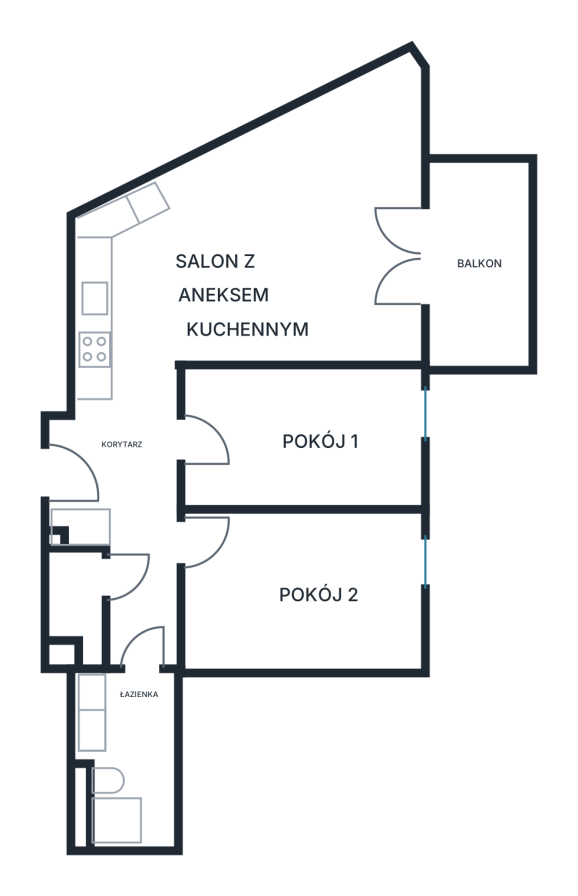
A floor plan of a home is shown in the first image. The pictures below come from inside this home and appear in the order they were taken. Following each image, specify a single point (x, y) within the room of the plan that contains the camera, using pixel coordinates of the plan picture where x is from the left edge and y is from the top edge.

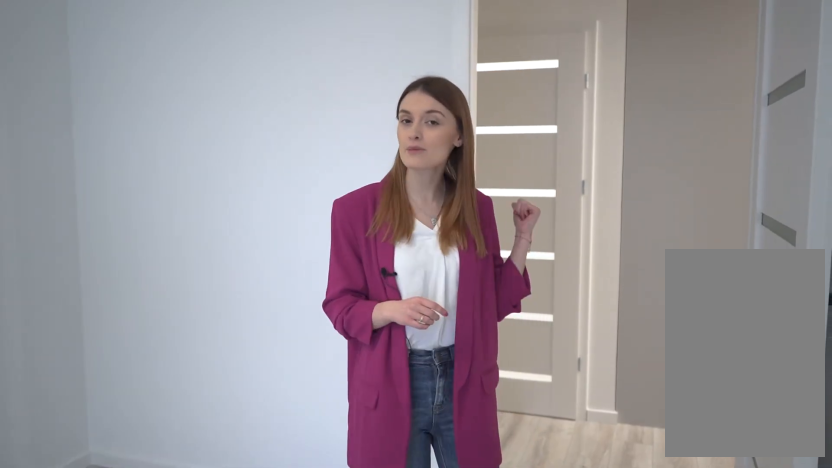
(306, 590)
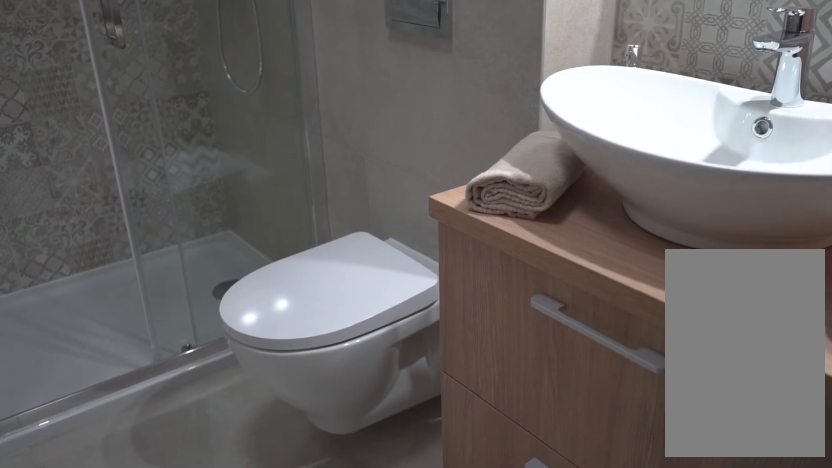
(138, 746)
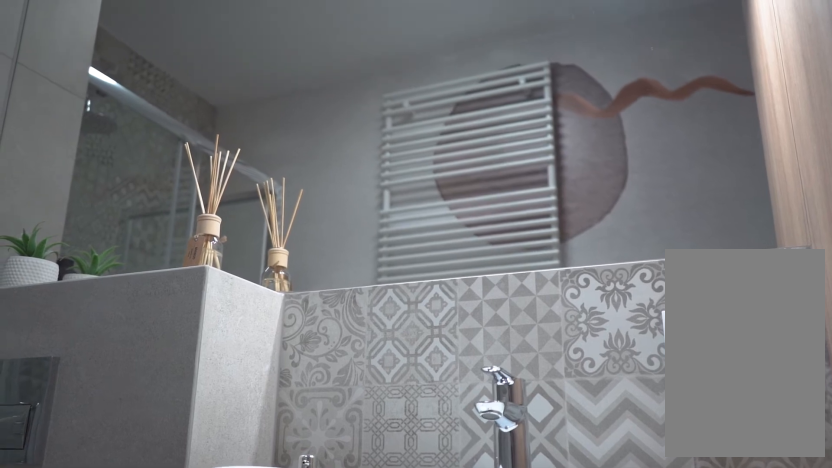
(138, 748)
